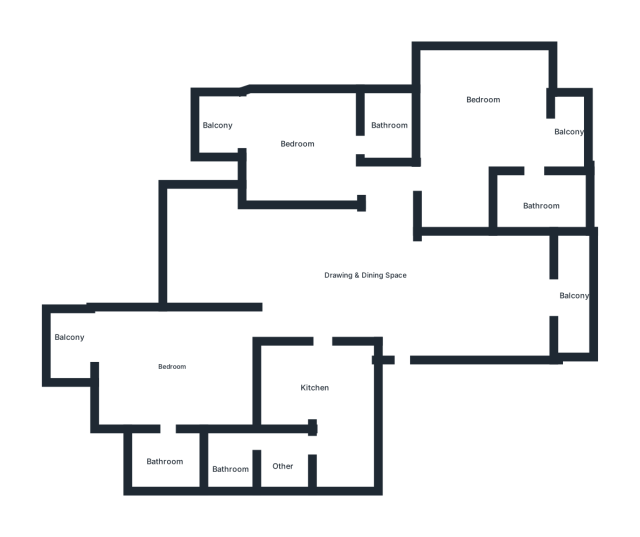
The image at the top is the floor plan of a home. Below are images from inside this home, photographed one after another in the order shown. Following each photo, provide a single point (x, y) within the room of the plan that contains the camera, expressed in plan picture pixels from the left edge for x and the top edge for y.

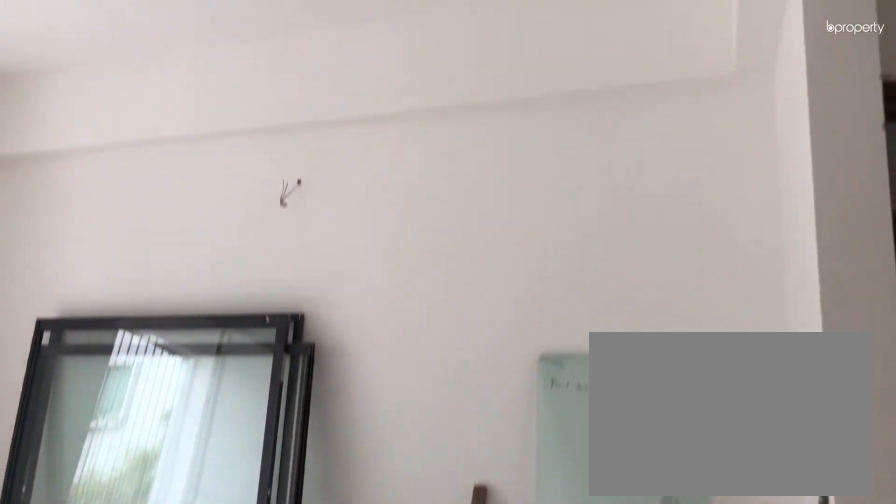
(479, 285)
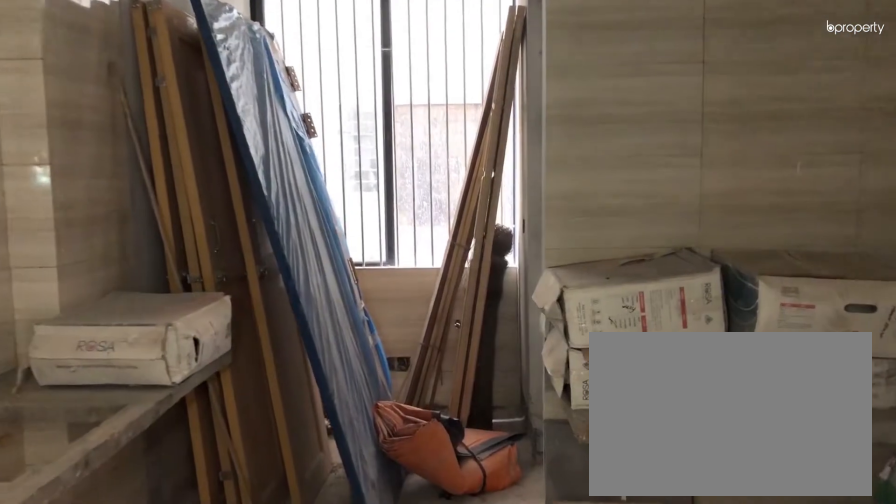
(318, 354)
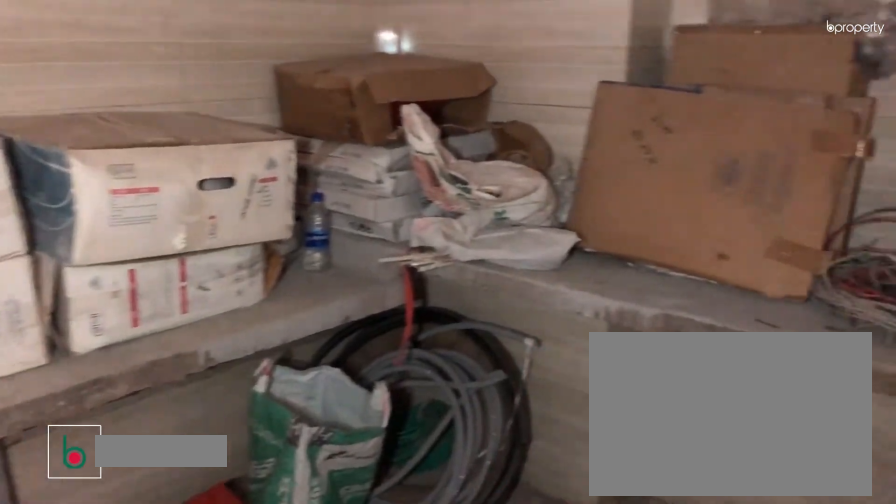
(311, 379)
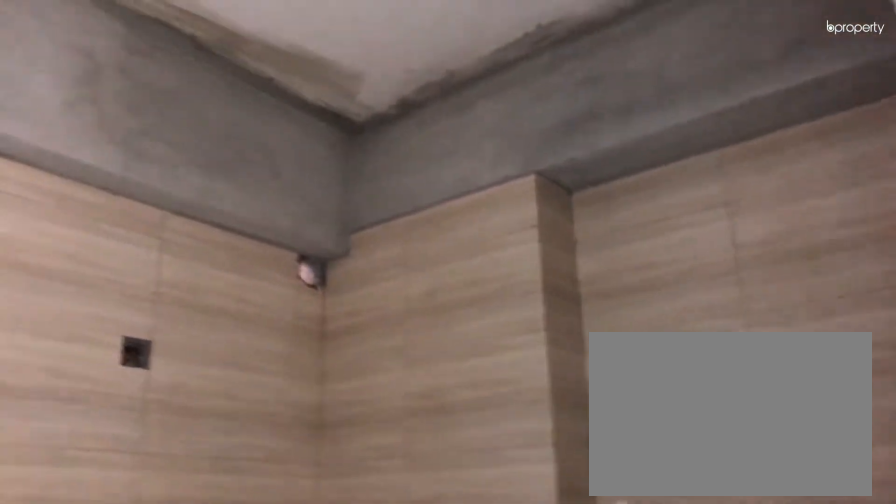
(311, 379)
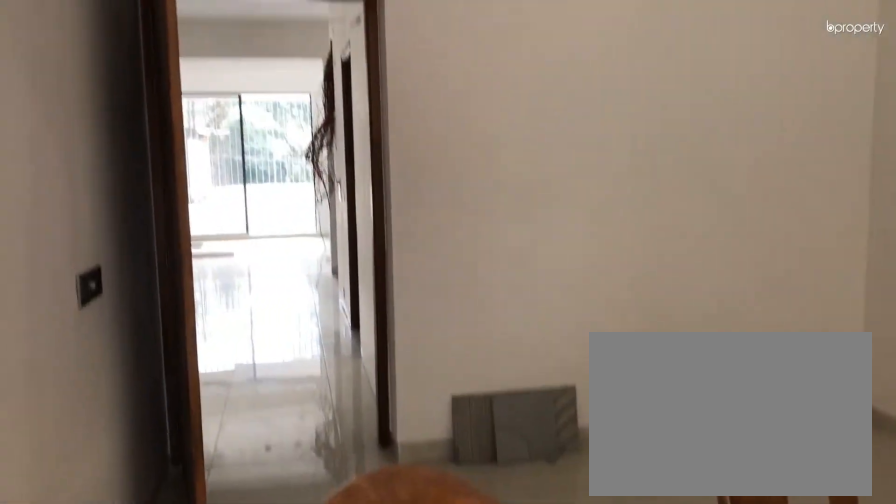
(164, 362)
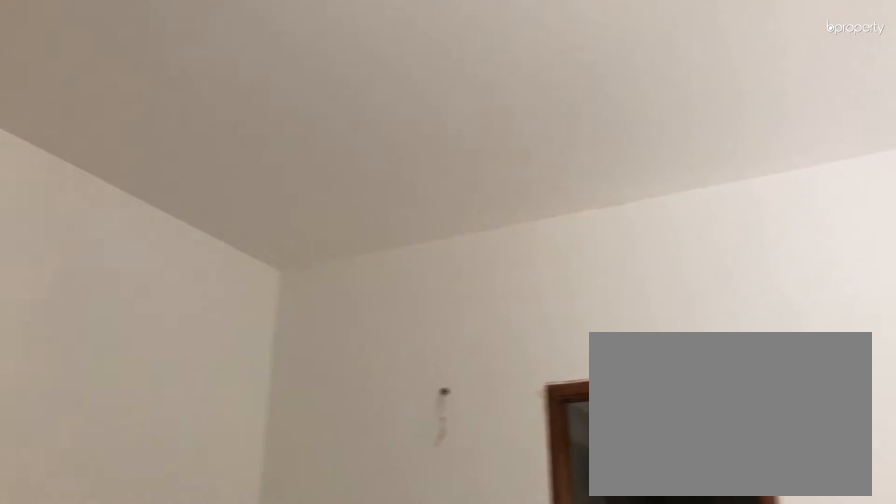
(164, 362)
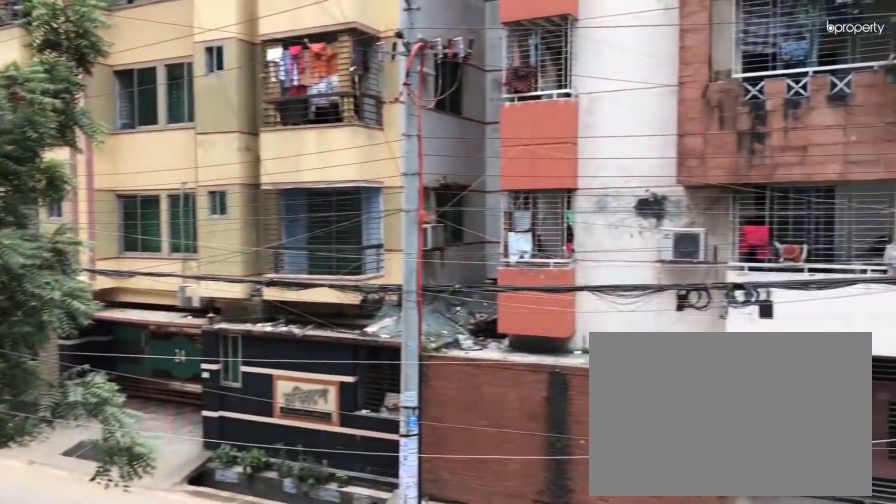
(76, 345)
